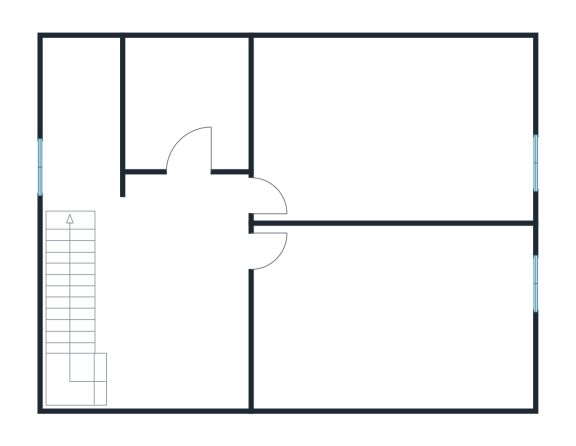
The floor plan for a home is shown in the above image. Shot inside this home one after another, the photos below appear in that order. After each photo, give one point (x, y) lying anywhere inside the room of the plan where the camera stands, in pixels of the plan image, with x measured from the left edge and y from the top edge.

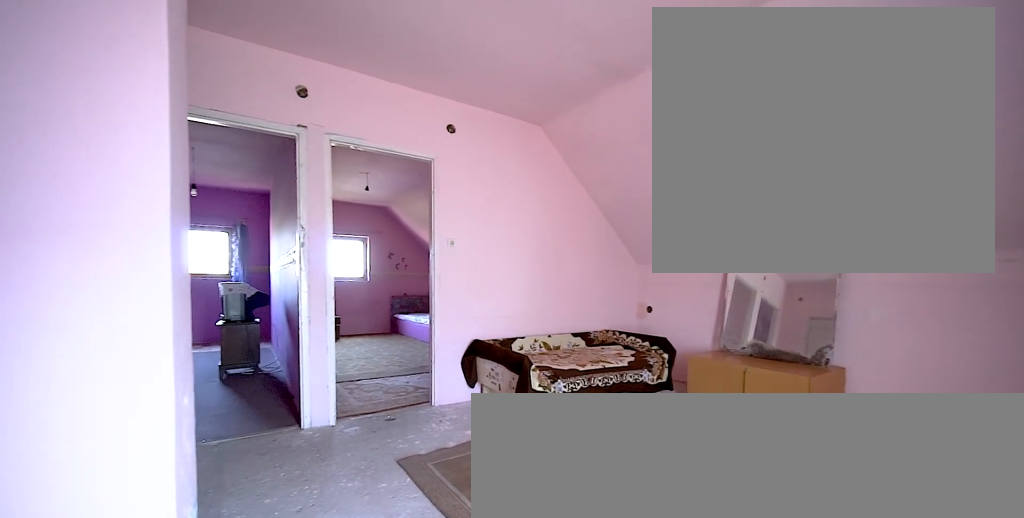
(183, 285)
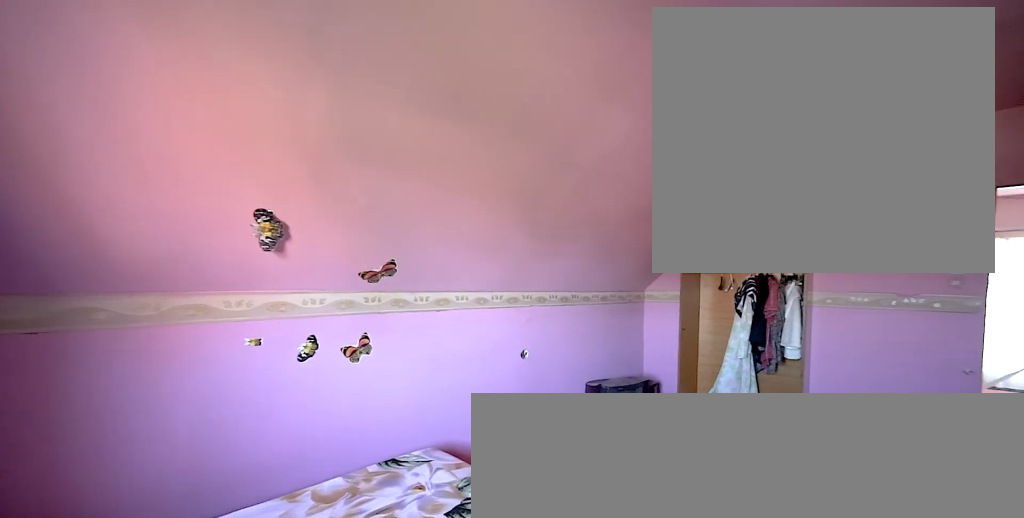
(397, 320)
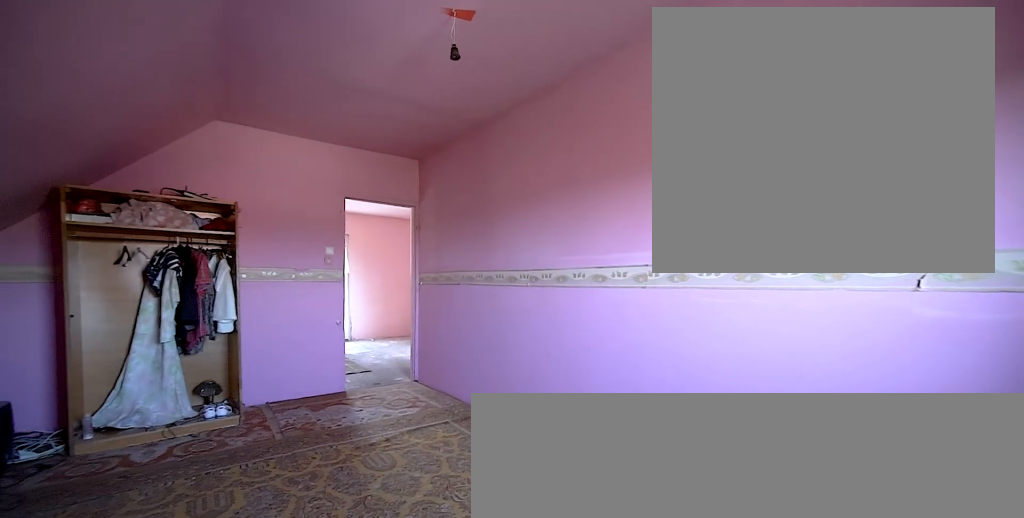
(397, 320)
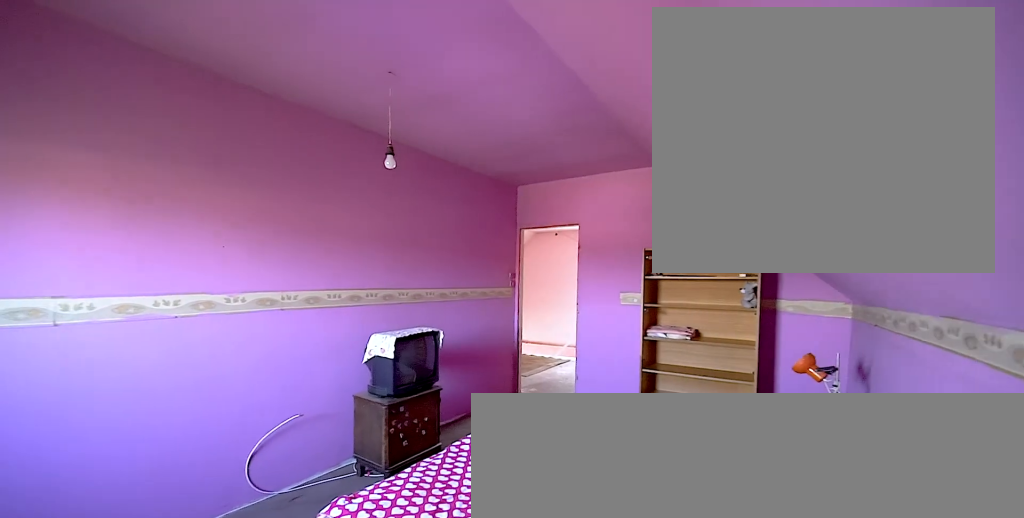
(397, 146)
